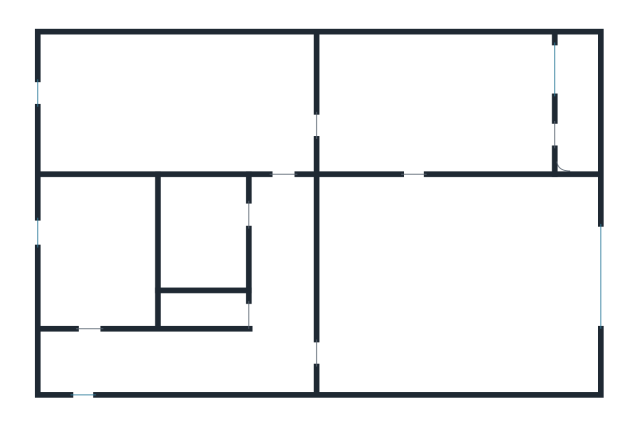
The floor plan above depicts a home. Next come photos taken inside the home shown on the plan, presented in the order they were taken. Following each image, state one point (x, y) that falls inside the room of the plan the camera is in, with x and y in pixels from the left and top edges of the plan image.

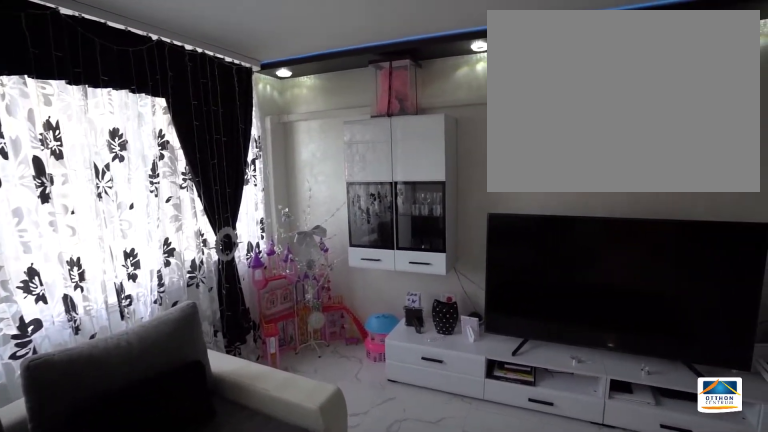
(454, 285)
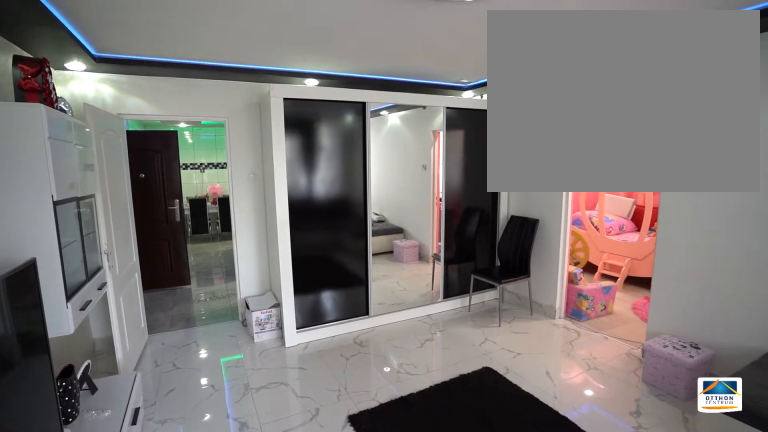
(454, 285)
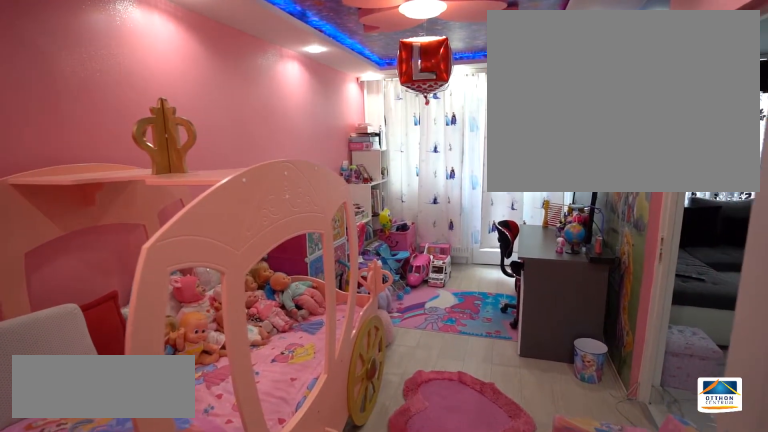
(432, 96)
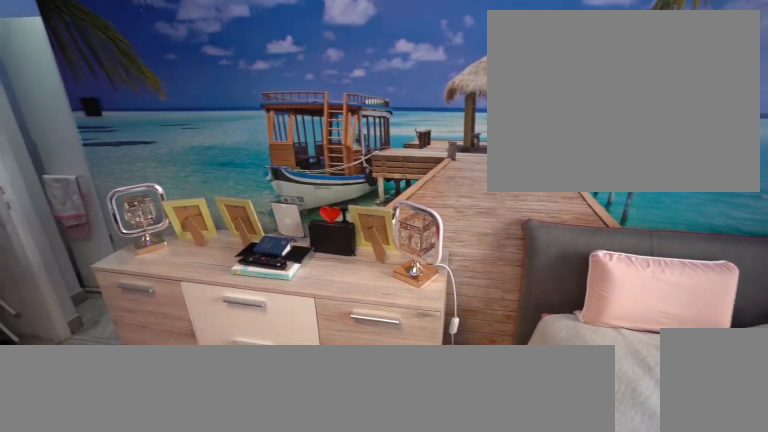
(175, 110)
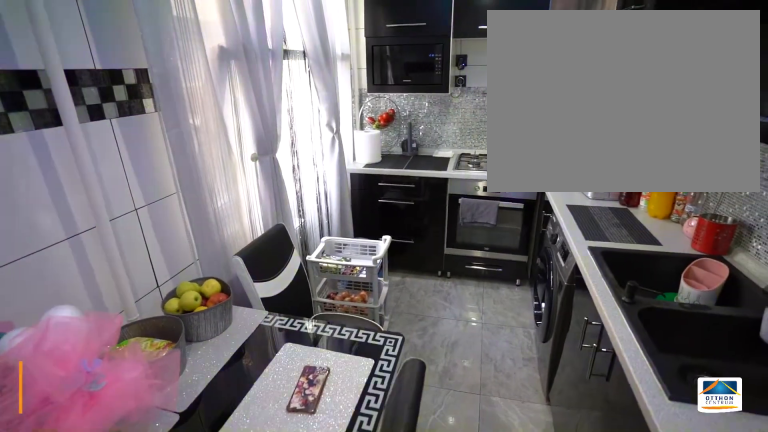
(93, 257)
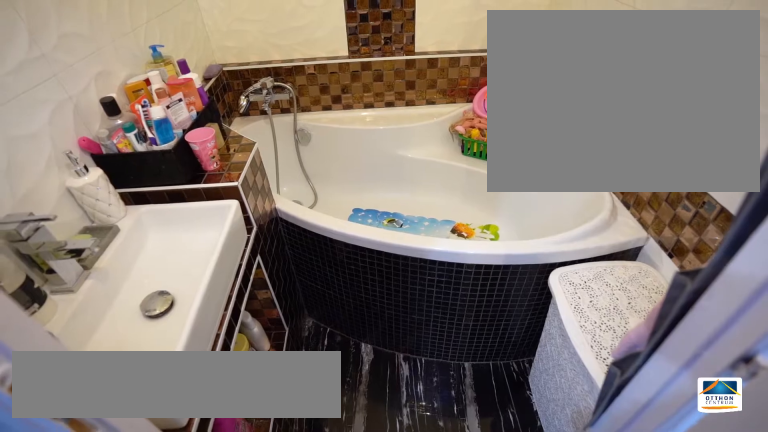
(210, 239)
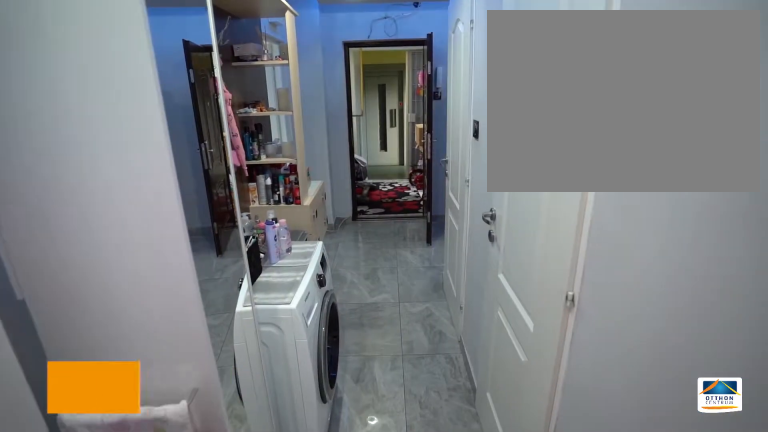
(285, 282)
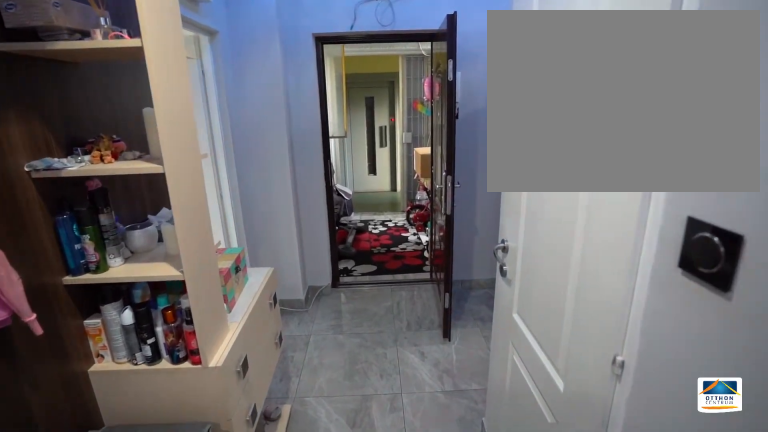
(285, 282)
